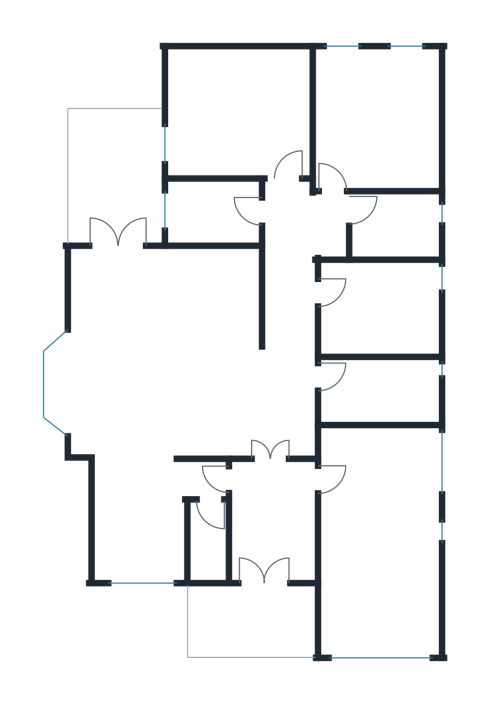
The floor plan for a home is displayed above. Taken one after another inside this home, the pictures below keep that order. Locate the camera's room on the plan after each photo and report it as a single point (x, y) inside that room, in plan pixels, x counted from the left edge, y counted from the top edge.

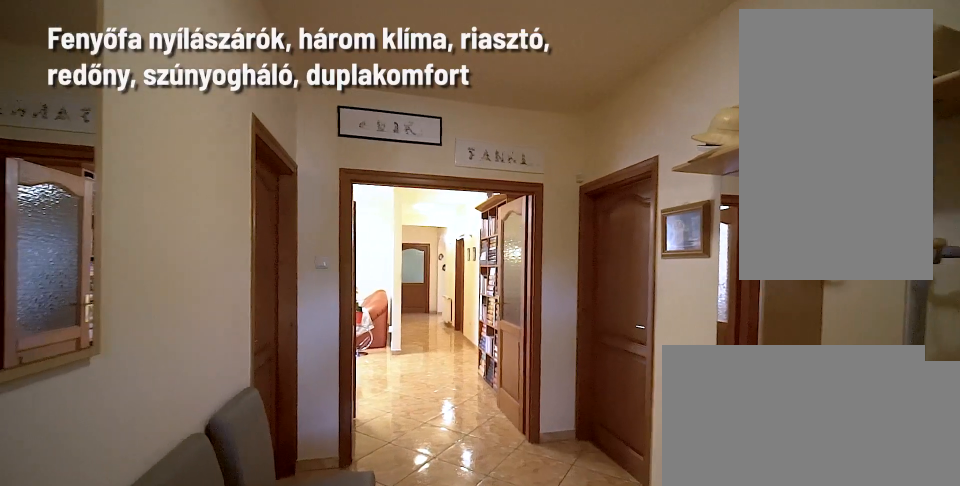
(271, 520)
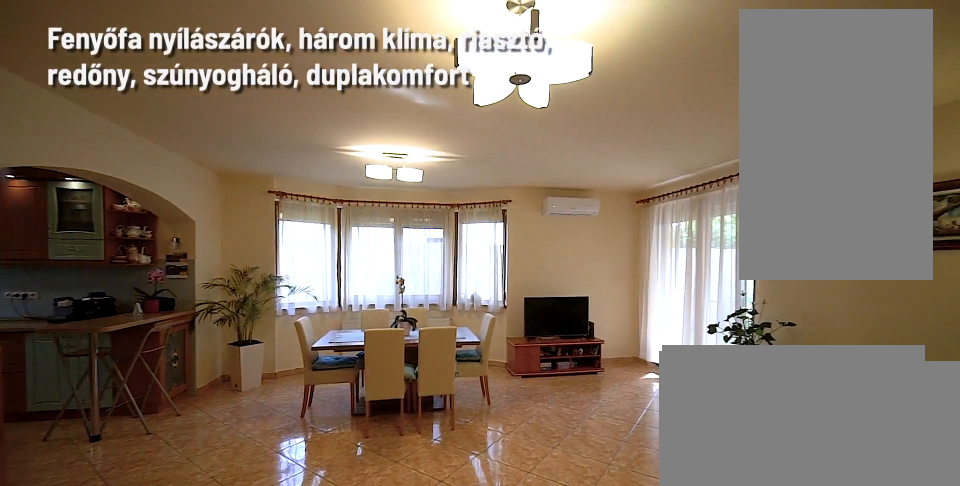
(159, 364)
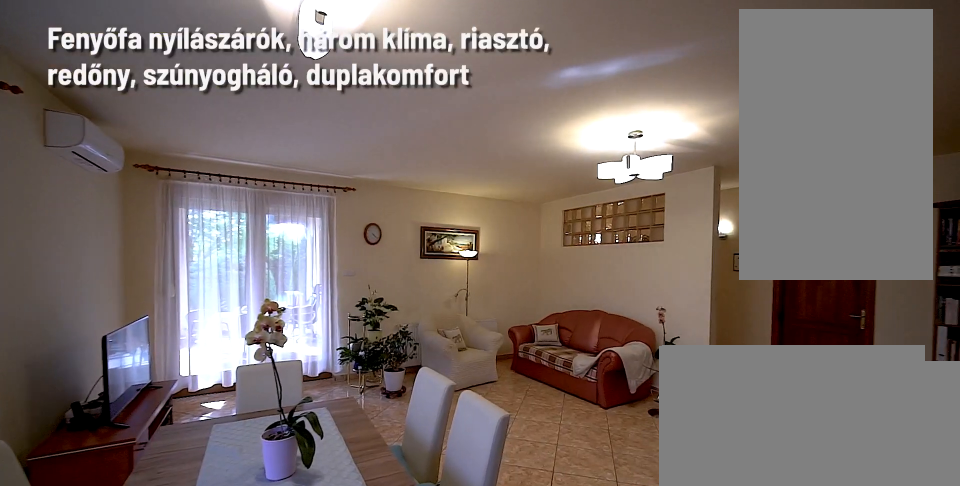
(159, 365)
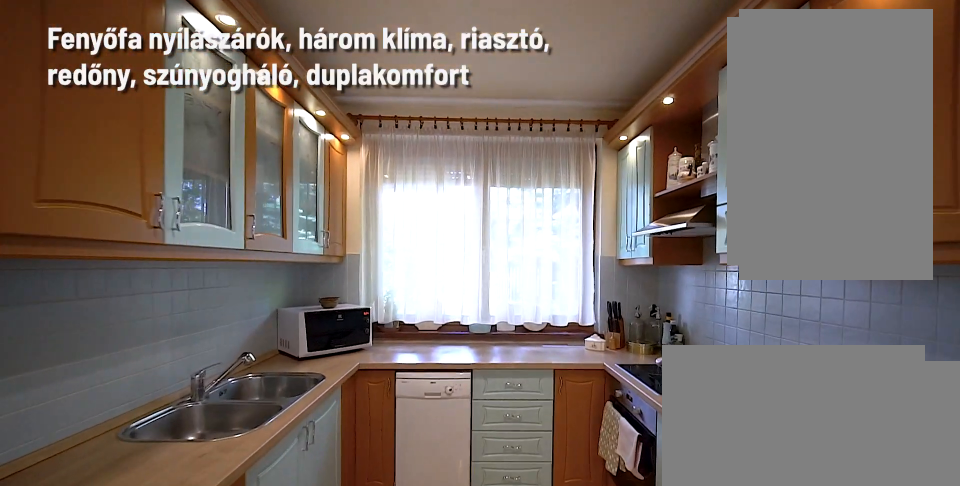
(141, 519)
